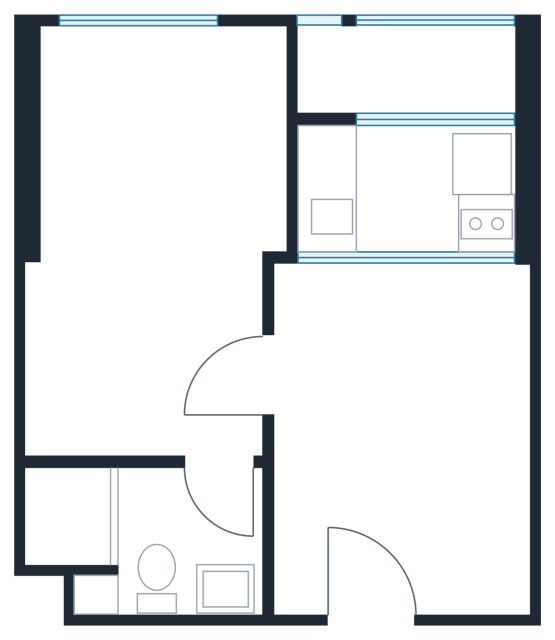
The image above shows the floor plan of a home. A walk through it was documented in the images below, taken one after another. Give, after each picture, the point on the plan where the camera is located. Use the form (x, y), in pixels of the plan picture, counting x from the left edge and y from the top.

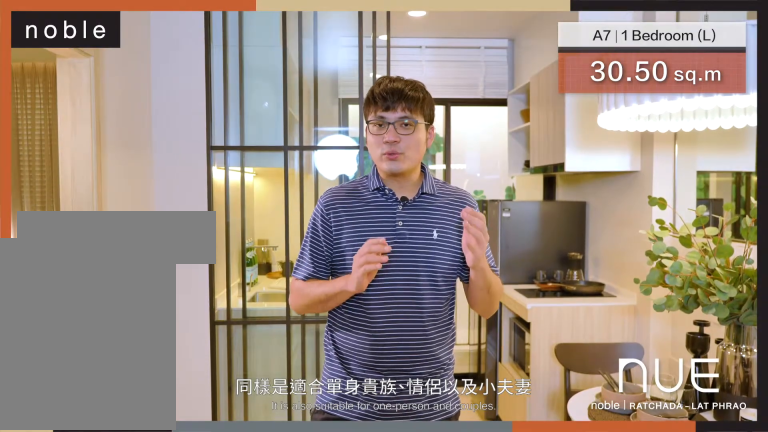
(360, 408)
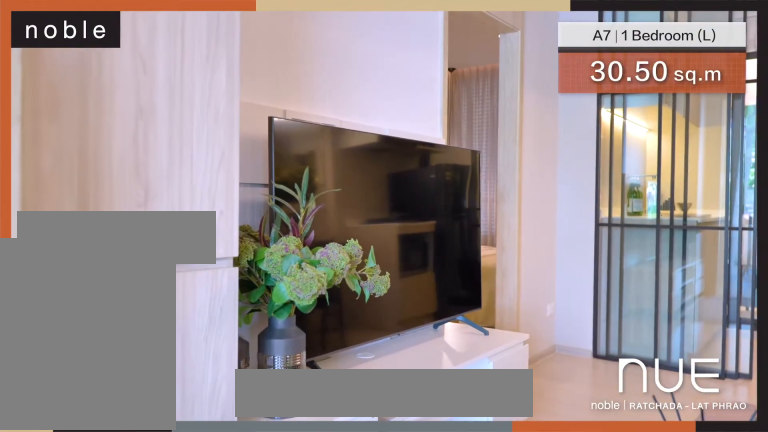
(354, 496)
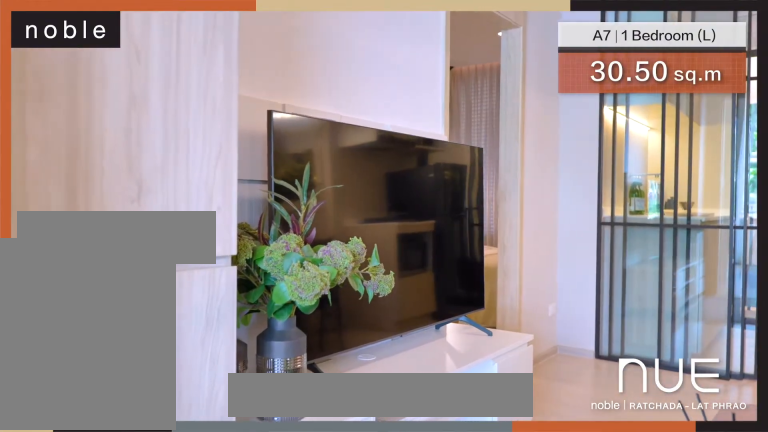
(352, 514)
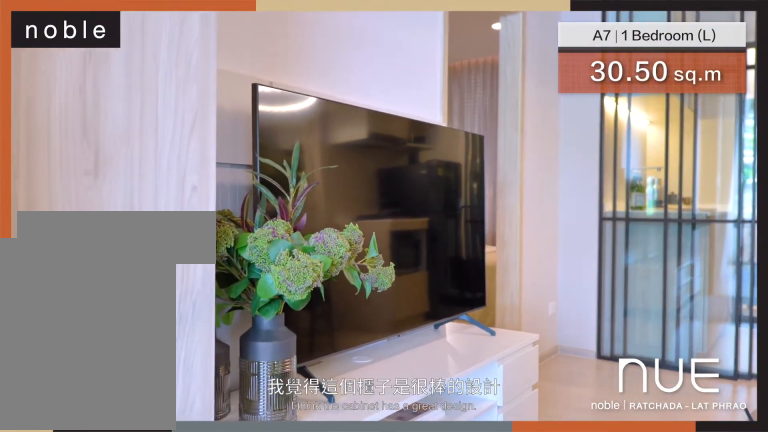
(349, 520)
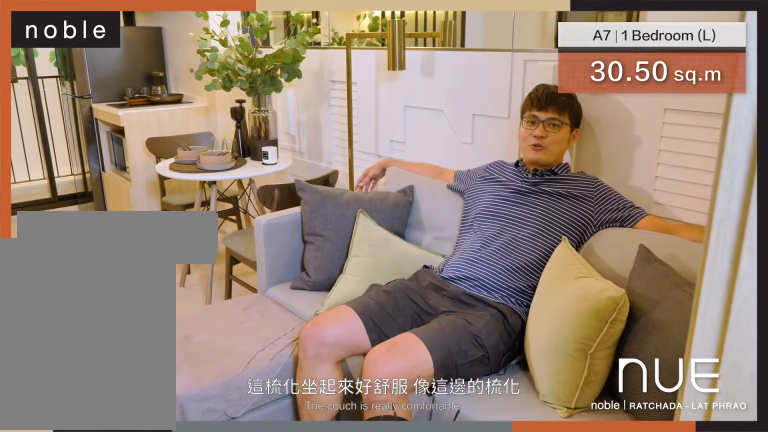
(456, 540)
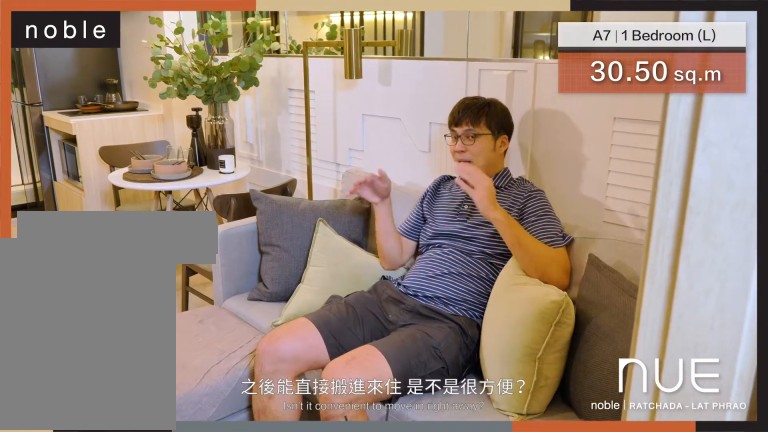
(447, 526)
